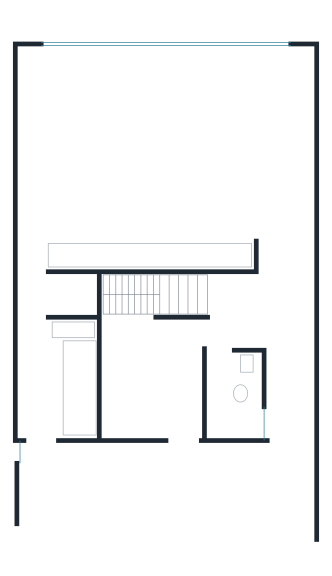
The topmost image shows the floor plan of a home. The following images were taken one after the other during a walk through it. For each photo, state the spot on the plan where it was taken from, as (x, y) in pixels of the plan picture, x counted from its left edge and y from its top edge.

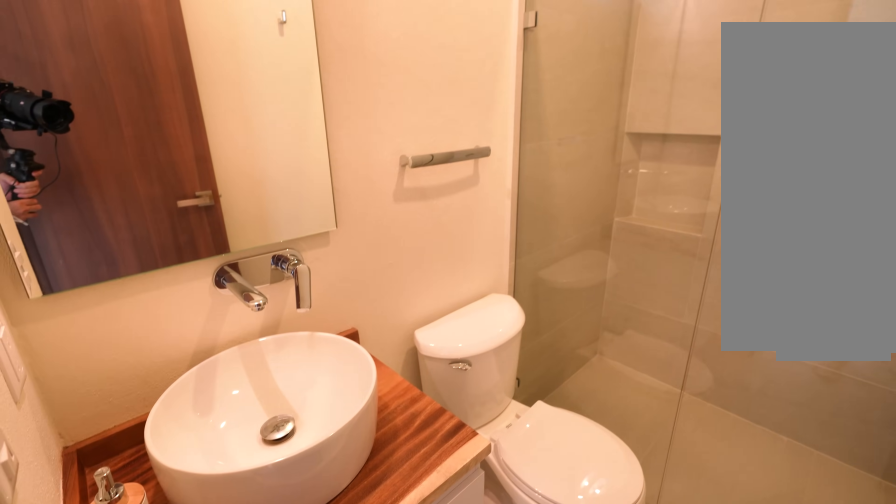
(221, 354)
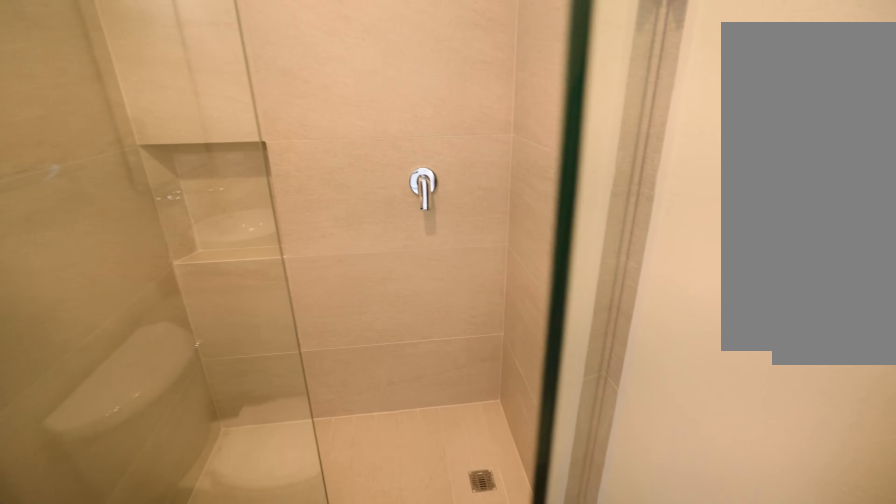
(218, 379)
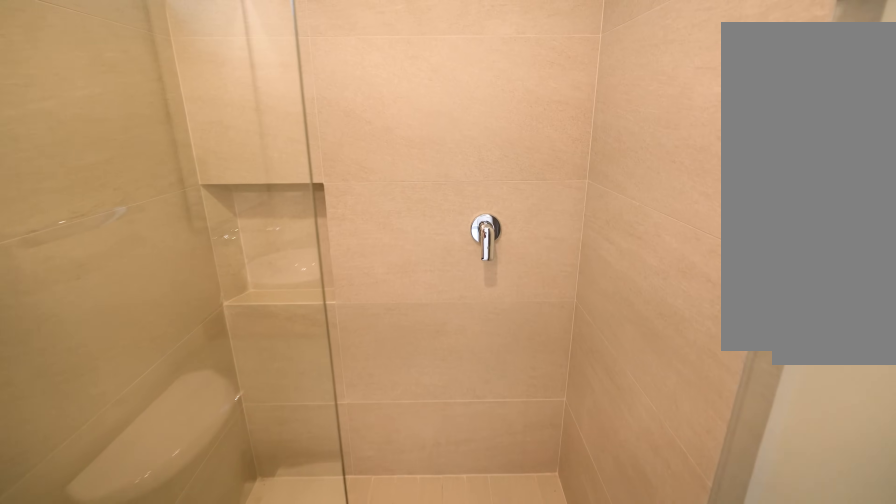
(218, 380)
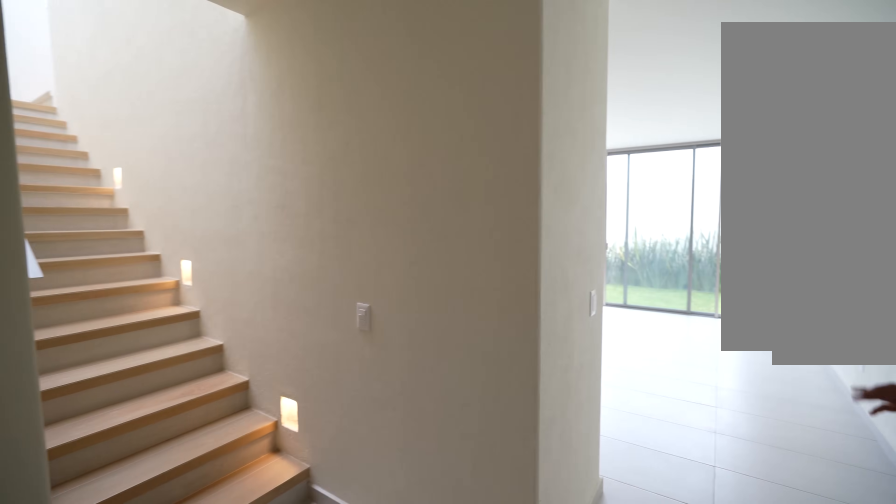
(252, 320)
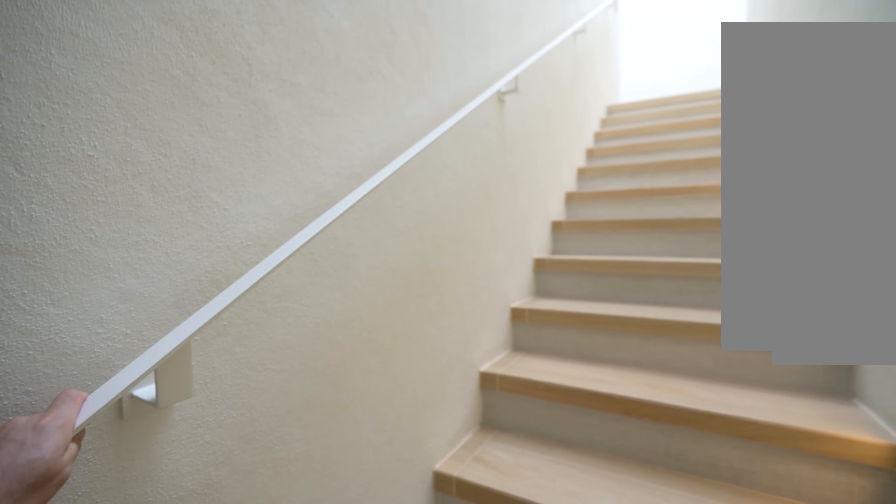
(228, 296)
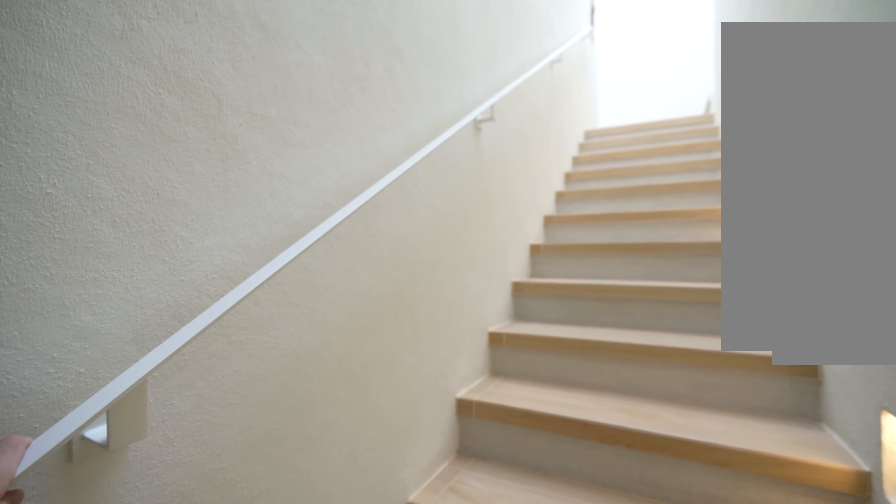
(228, 296)
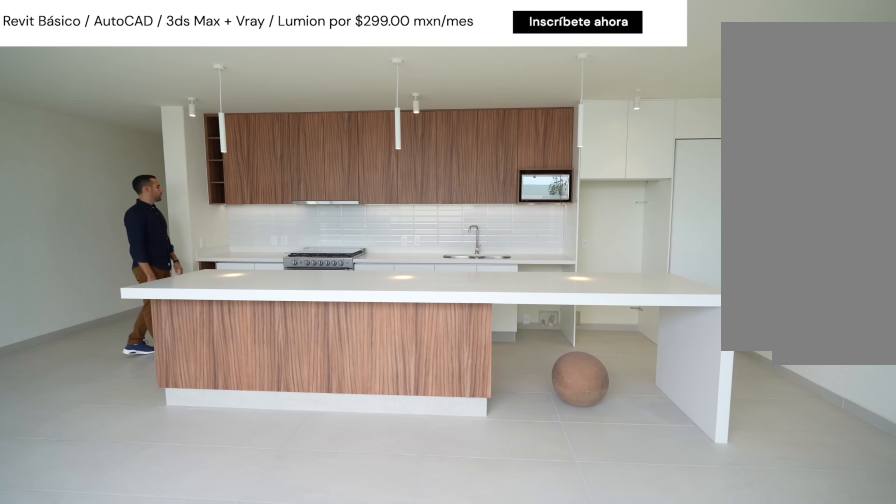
(143, 115)
